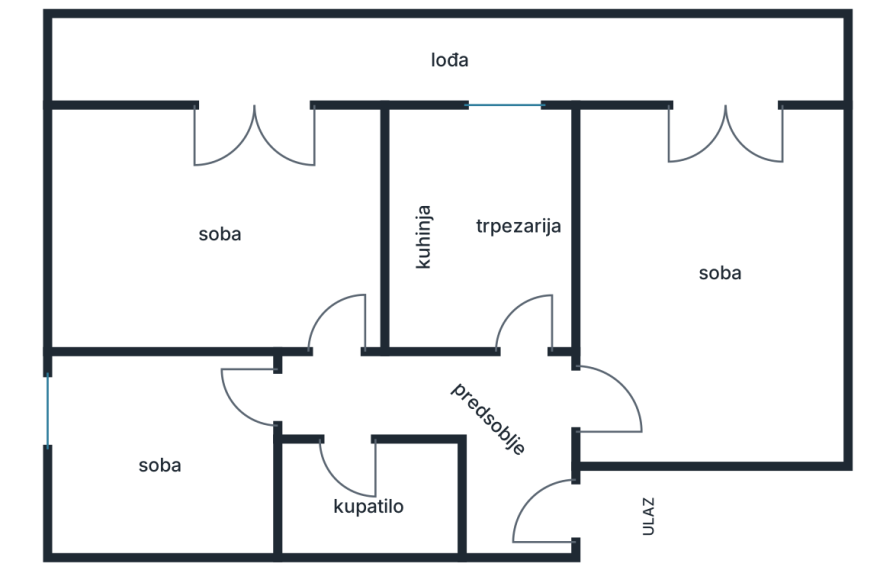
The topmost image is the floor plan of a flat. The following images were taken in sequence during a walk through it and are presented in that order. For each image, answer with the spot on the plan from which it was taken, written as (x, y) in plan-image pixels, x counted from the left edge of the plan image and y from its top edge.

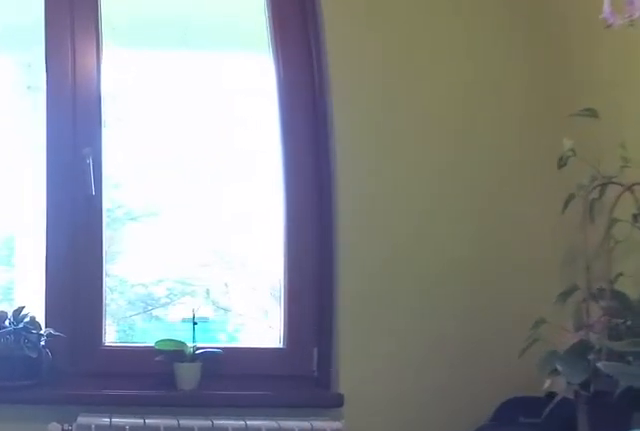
(551, 244)
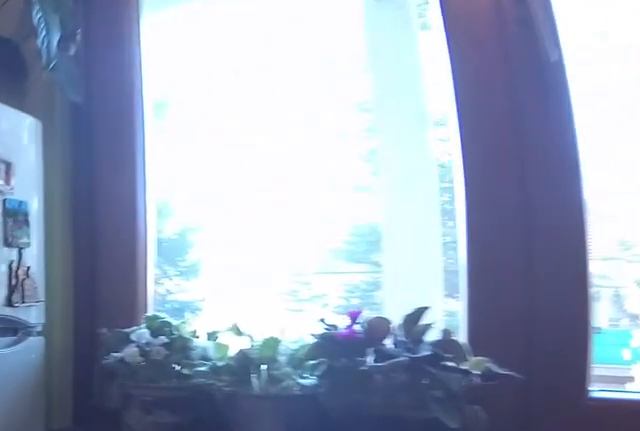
(558, 186)
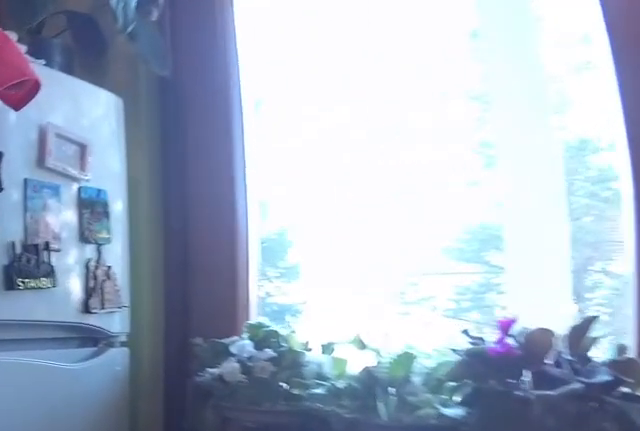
(563, 179)
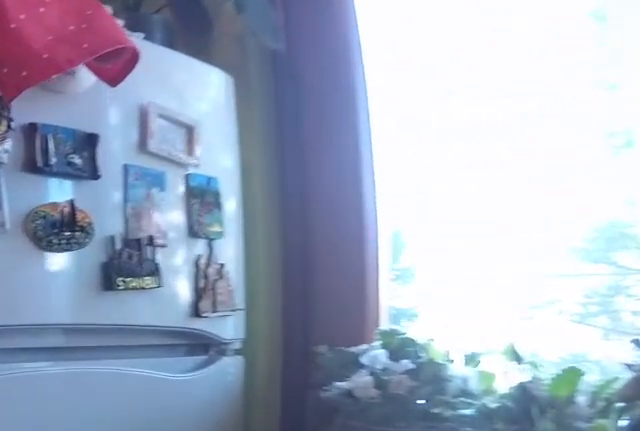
(567, 171)
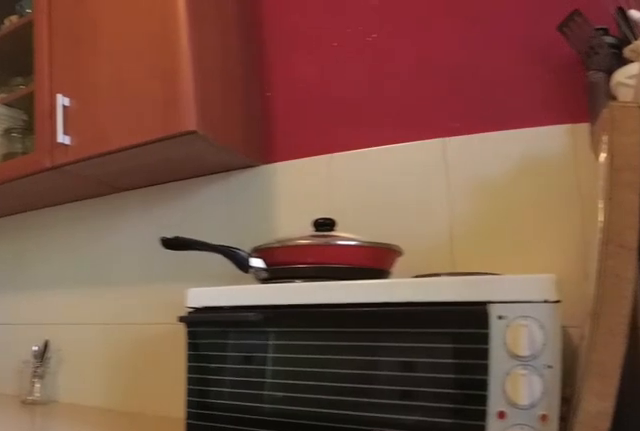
(552, 141)
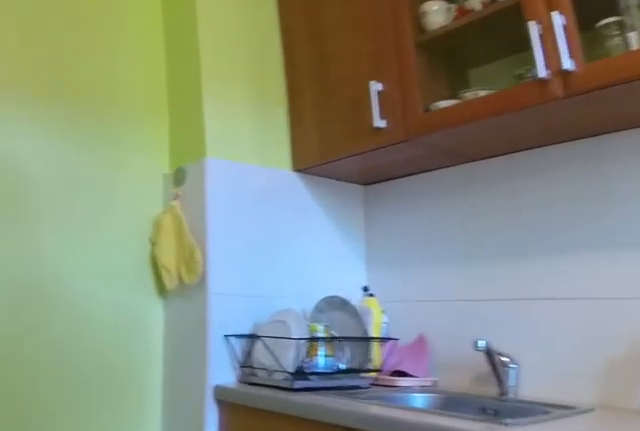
(526, 241)
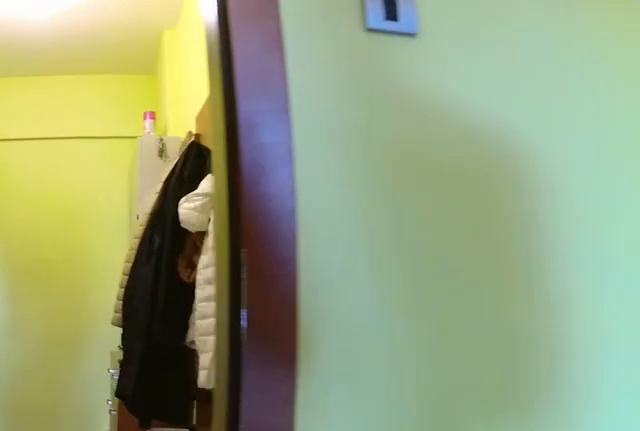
(526, 291)
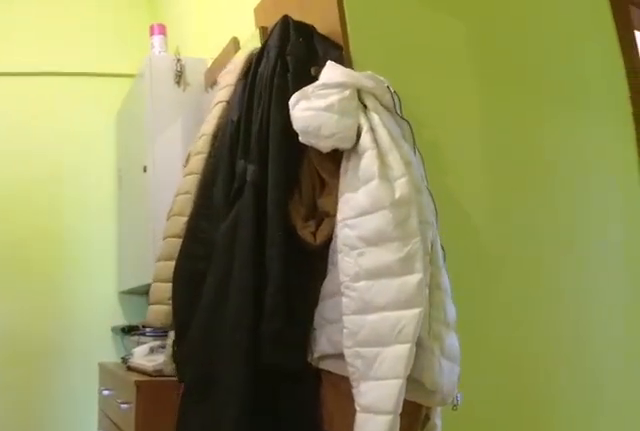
(535, 333)
